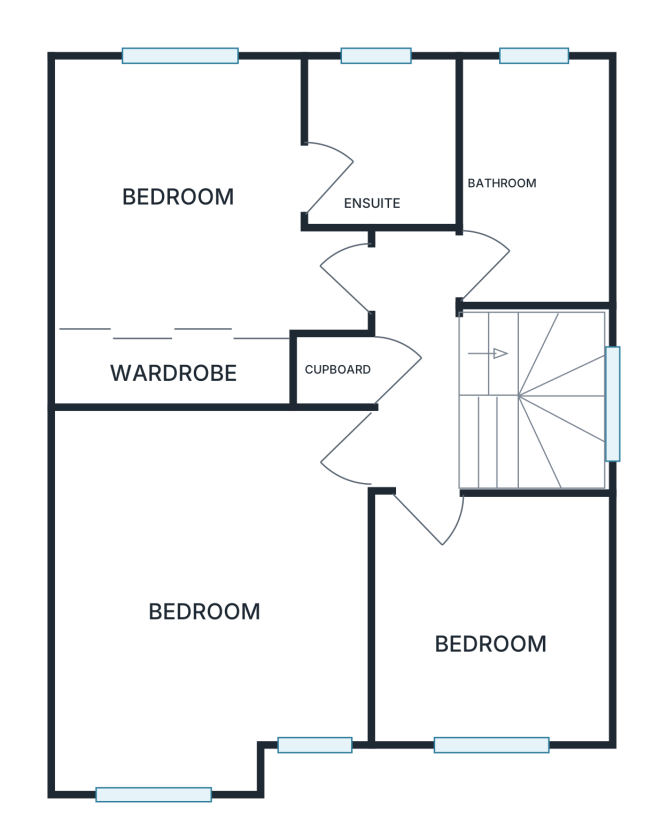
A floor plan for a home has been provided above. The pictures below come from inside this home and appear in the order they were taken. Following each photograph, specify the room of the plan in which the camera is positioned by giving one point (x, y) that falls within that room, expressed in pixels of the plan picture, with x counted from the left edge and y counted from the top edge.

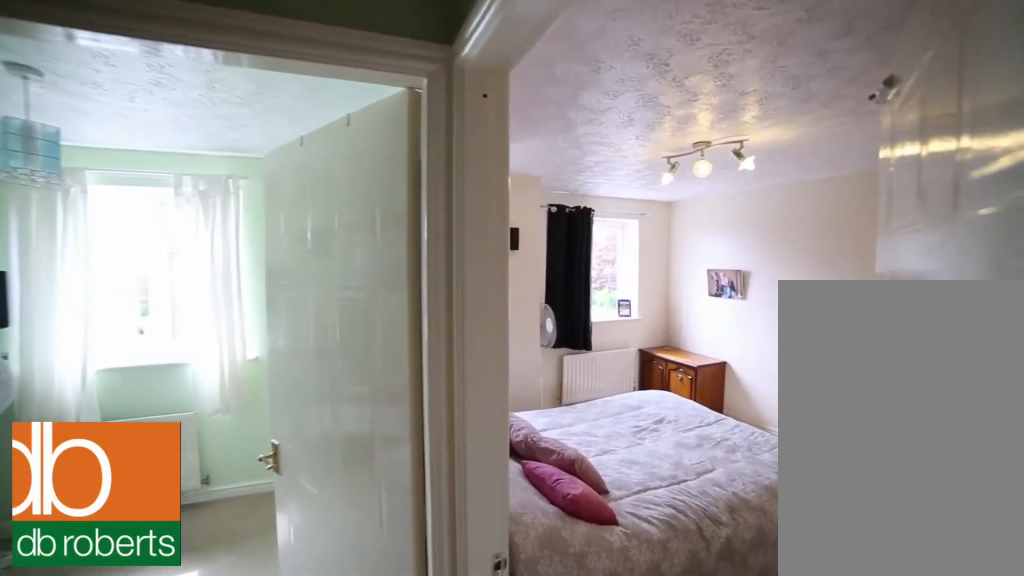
(414, 365)
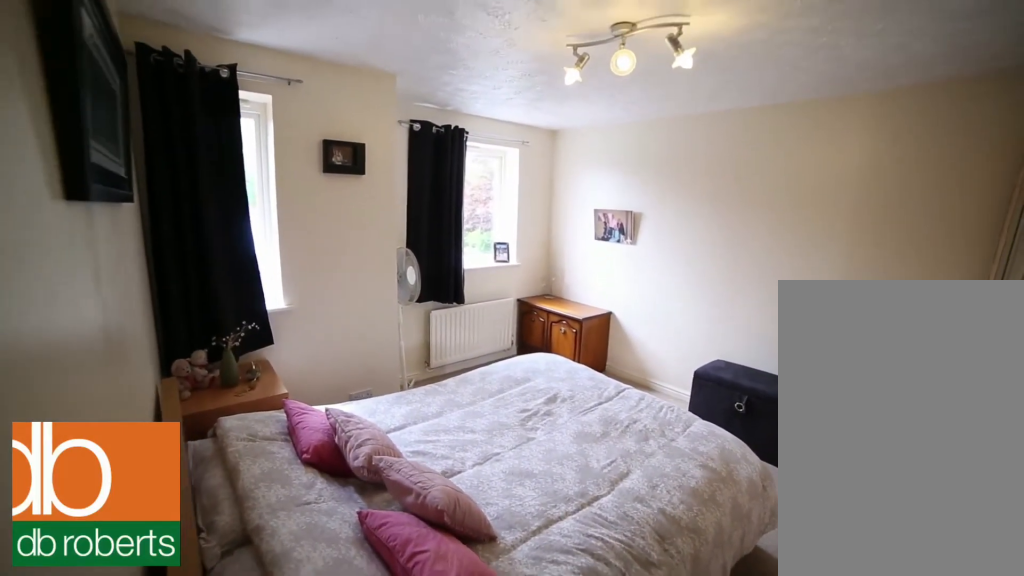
(208, 602)
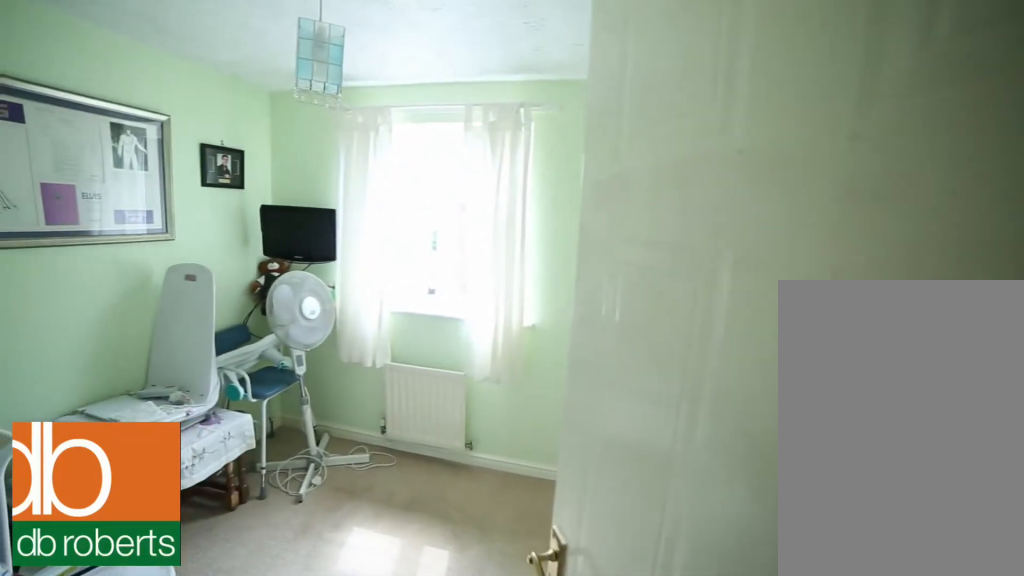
(476, 631)
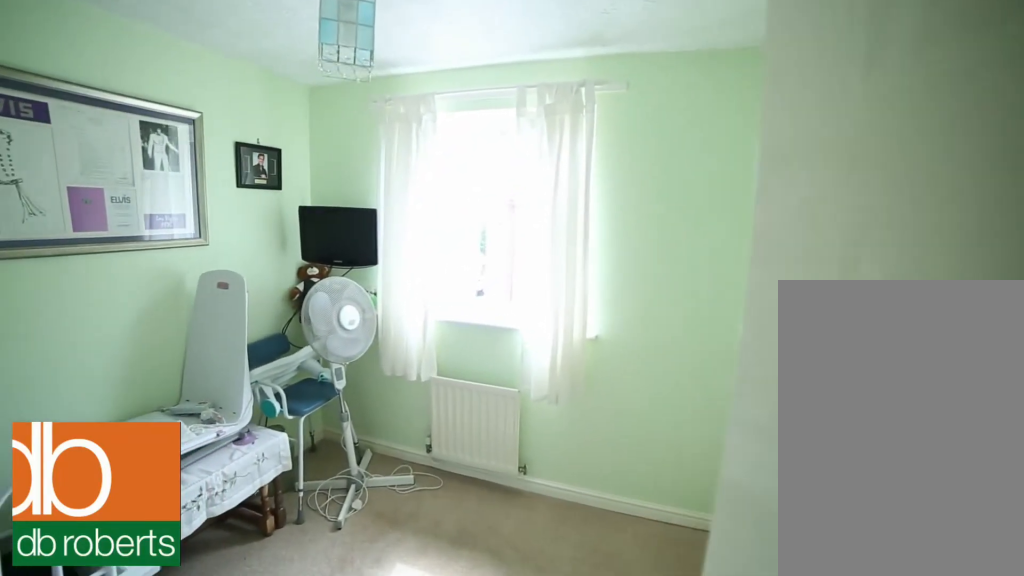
(476, 631)
